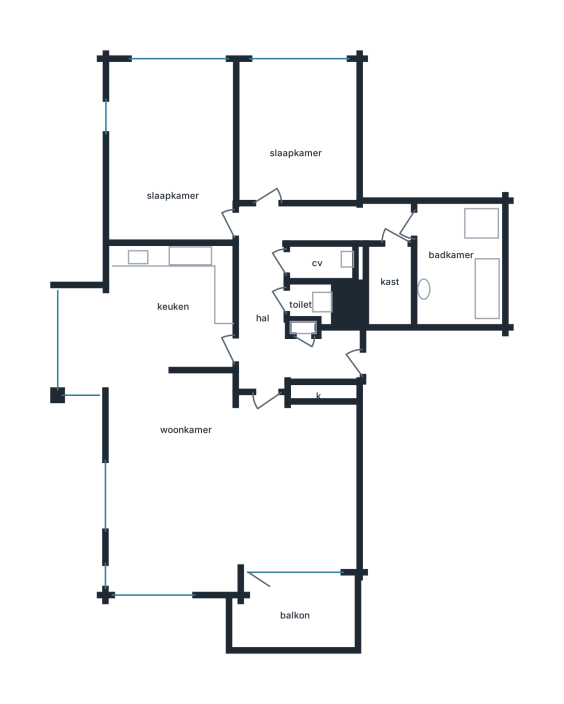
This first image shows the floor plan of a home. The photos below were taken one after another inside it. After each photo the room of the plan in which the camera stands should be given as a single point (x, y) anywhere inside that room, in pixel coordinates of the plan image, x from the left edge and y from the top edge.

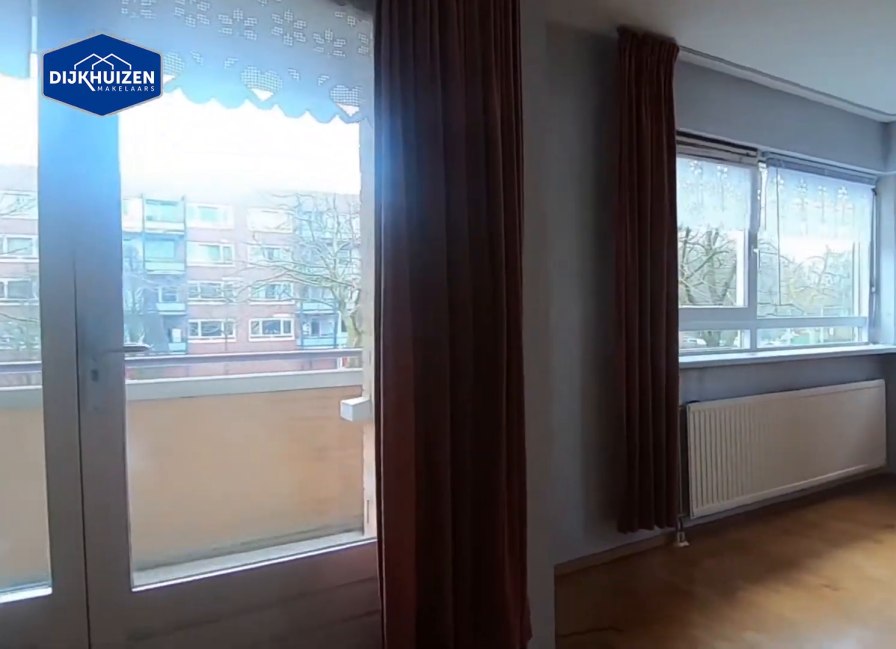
(170, 496)
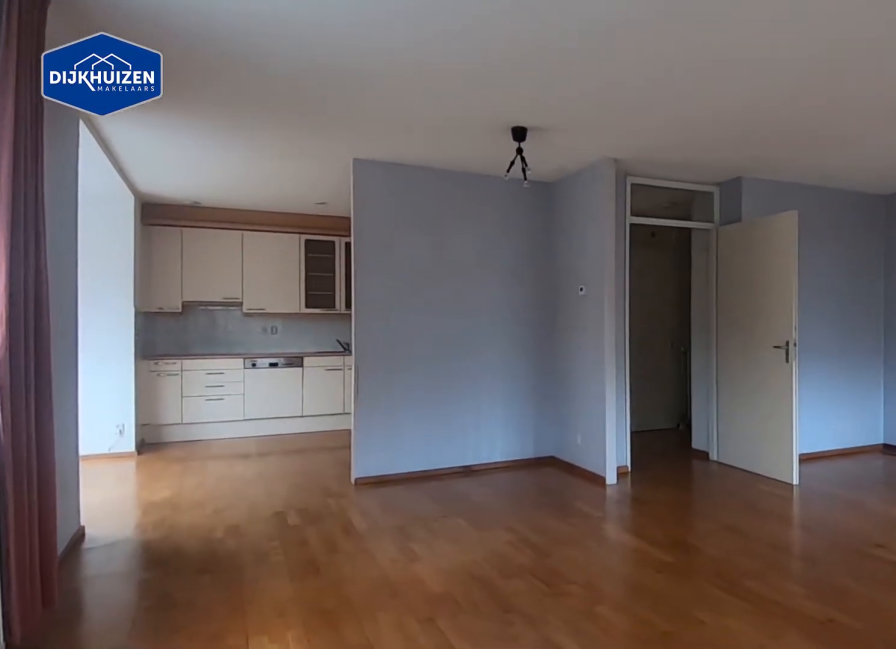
(170, 496)
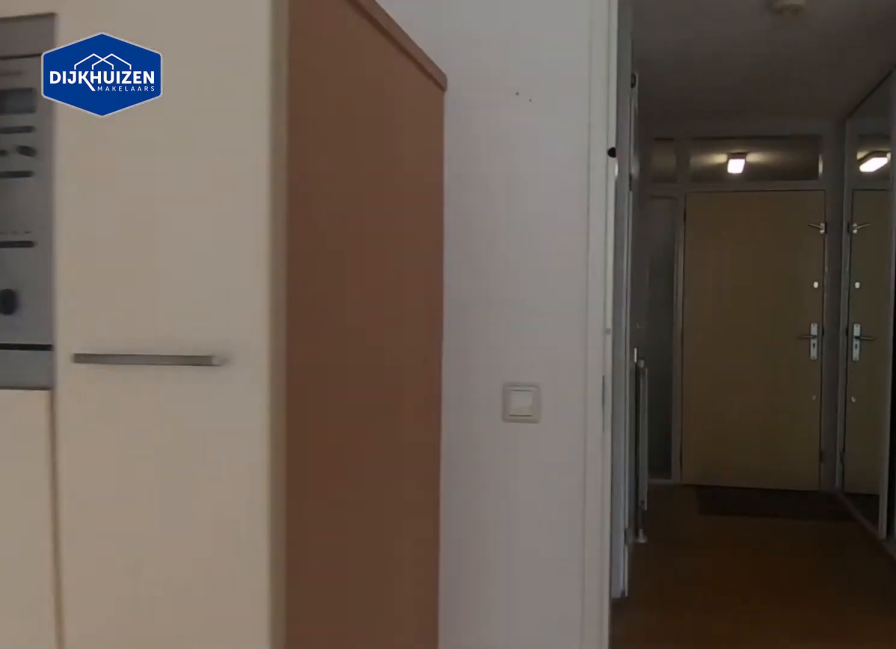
(222, 275)
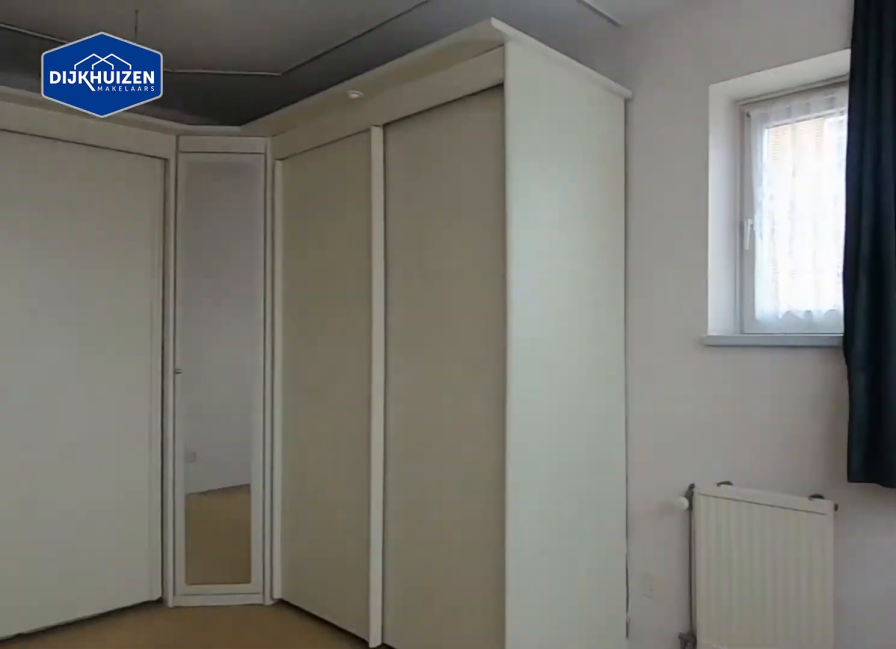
(175, 231)
